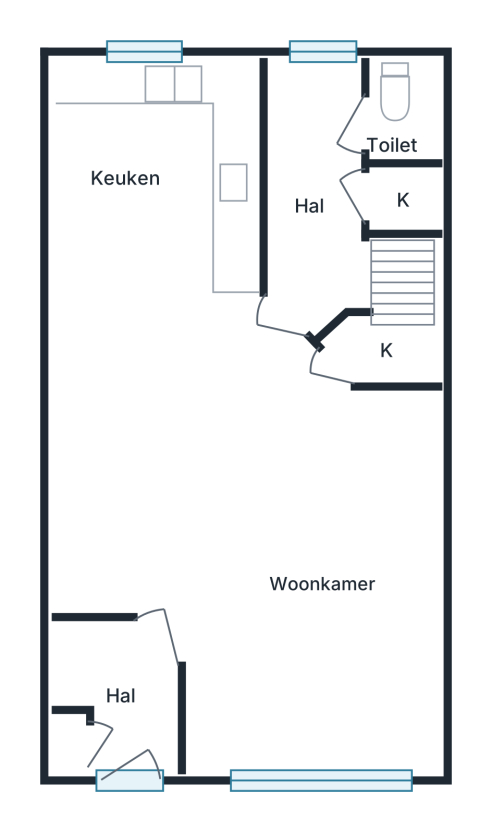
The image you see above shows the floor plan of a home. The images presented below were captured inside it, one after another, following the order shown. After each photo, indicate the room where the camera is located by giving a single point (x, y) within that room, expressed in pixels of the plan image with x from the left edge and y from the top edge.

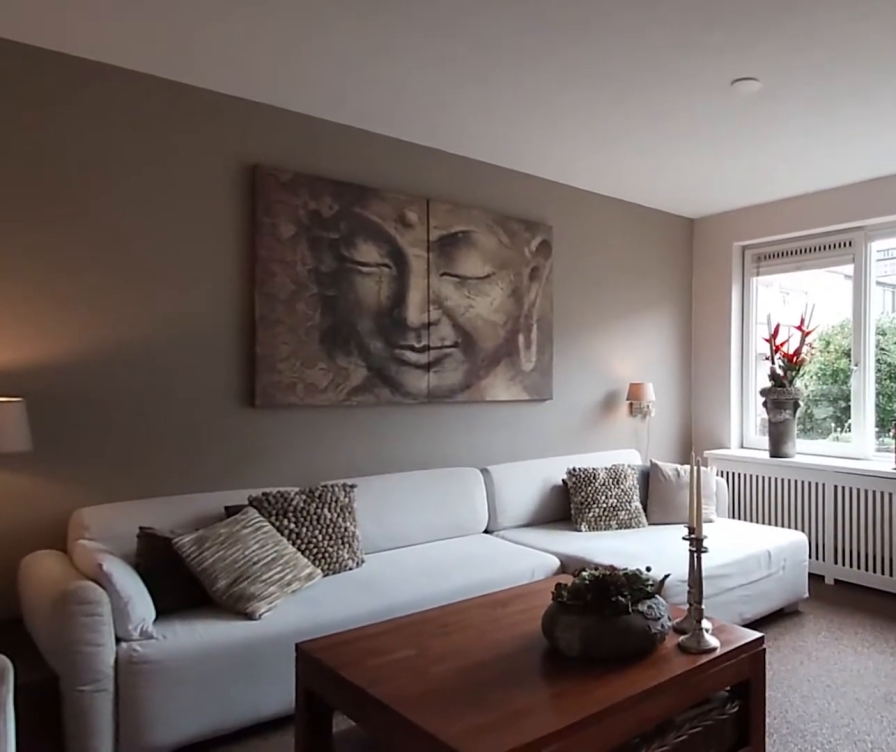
(254, 527)
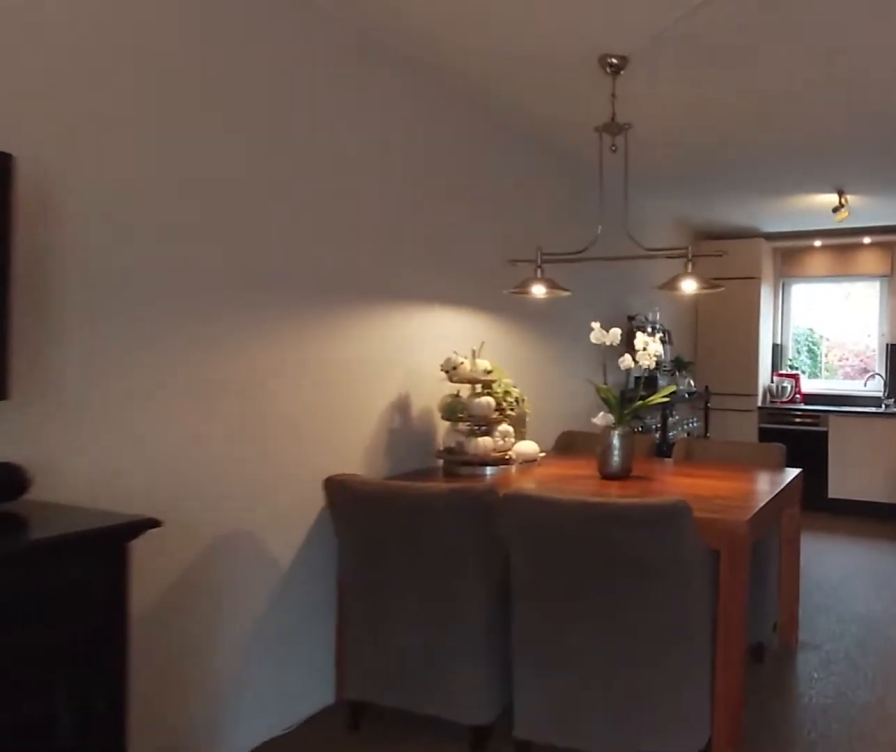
(254, 527)
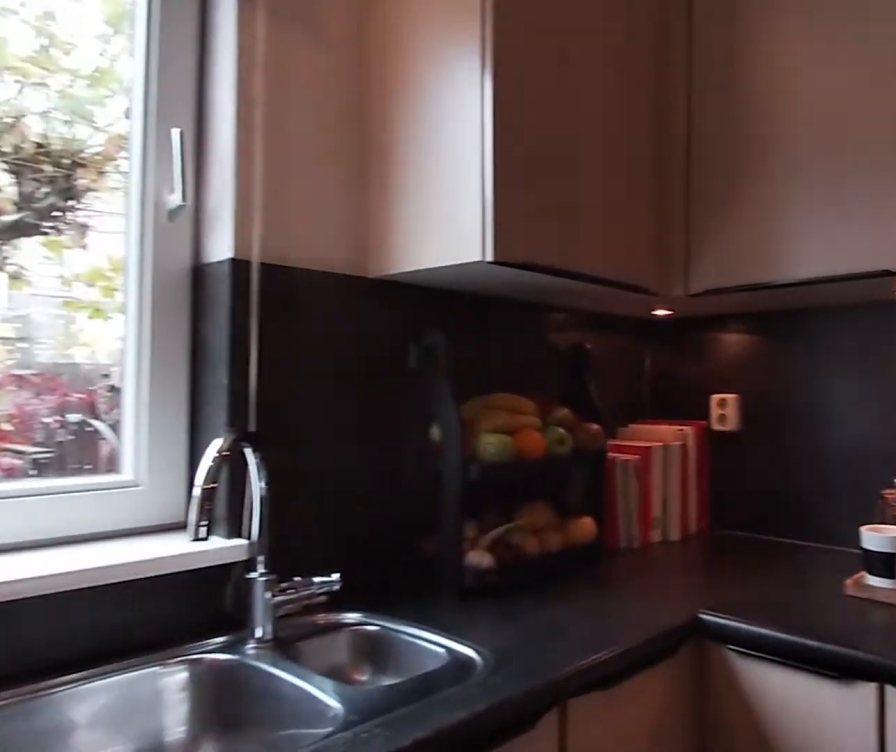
(155, 176)
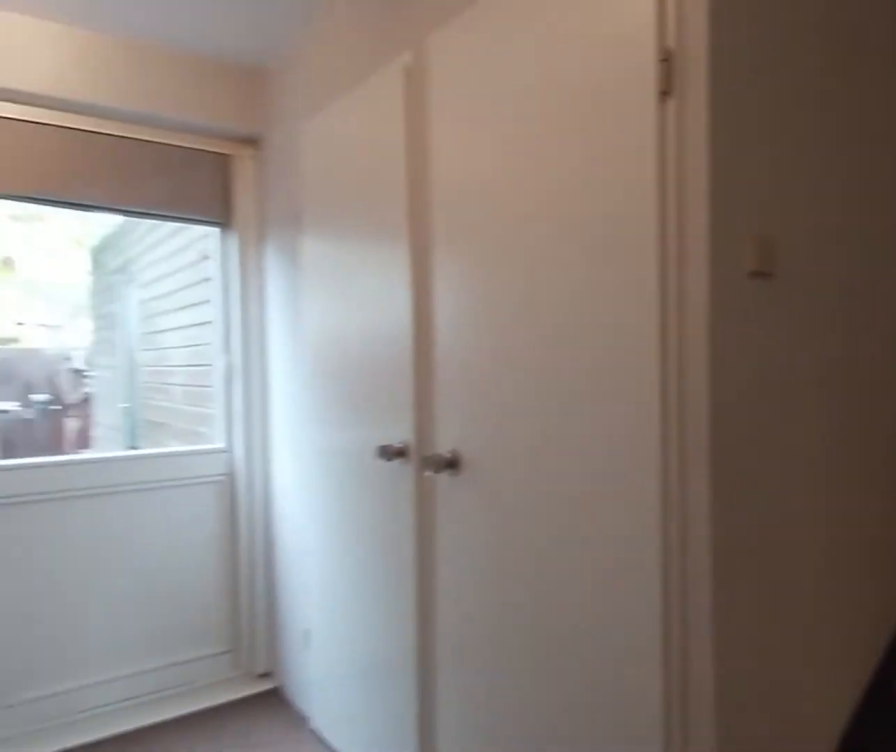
(317, 191)
